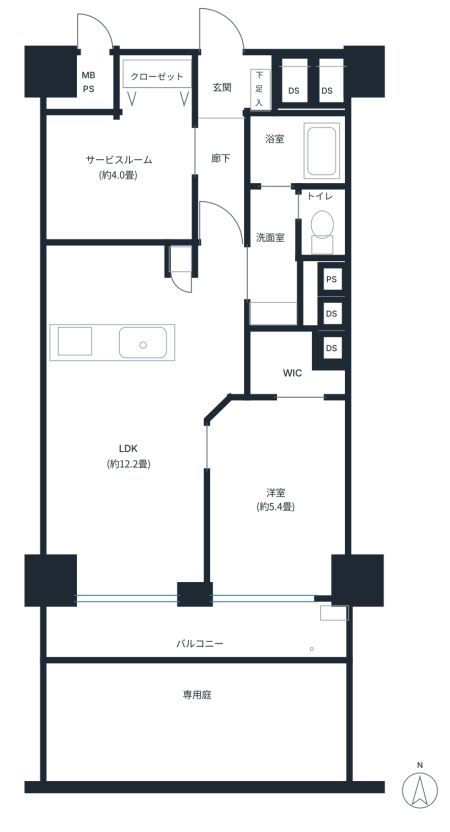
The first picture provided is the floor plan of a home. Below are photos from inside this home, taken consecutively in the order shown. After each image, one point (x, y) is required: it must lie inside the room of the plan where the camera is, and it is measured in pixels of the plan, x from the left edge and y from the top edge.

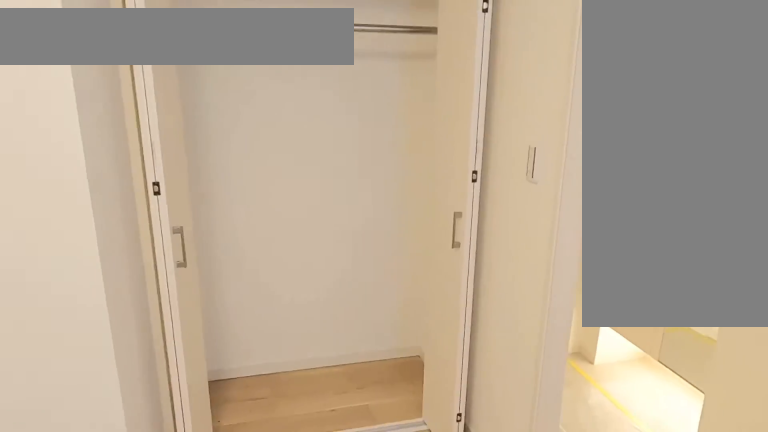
(122, 174)
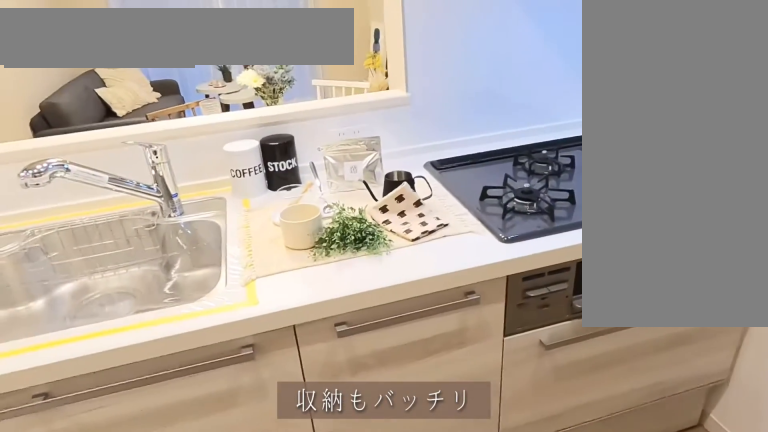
(120, 285)
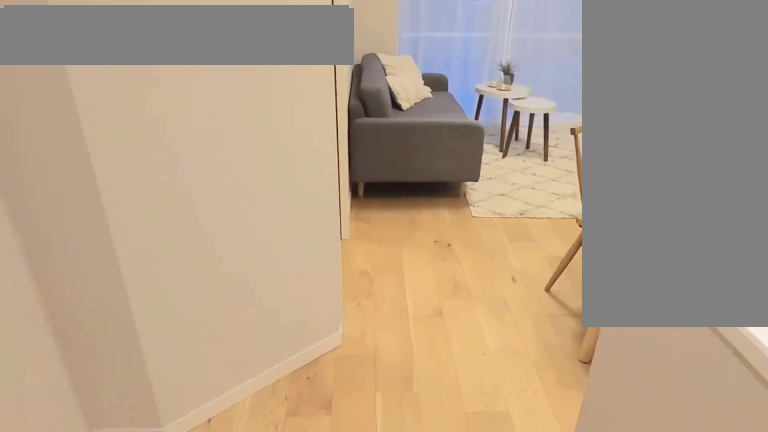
(132, 465)
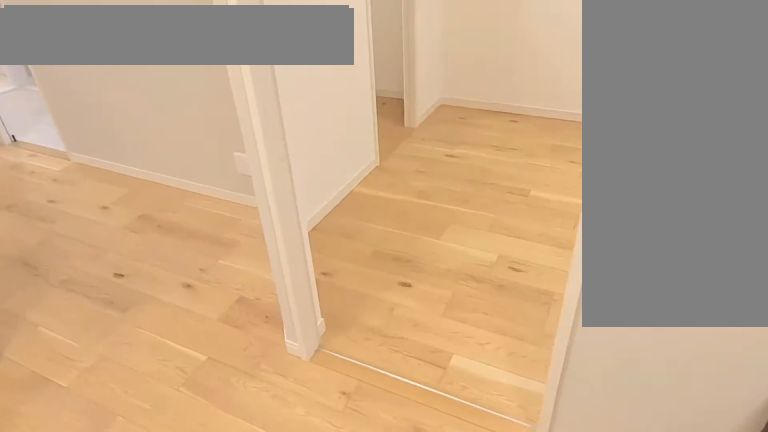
(132, 465)
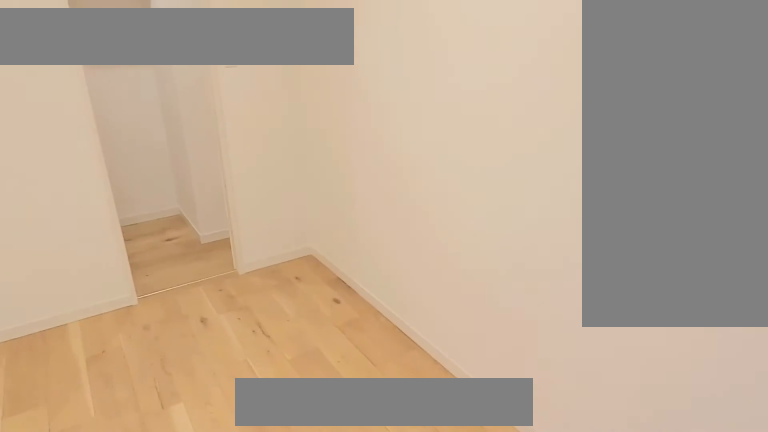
(286, 495)
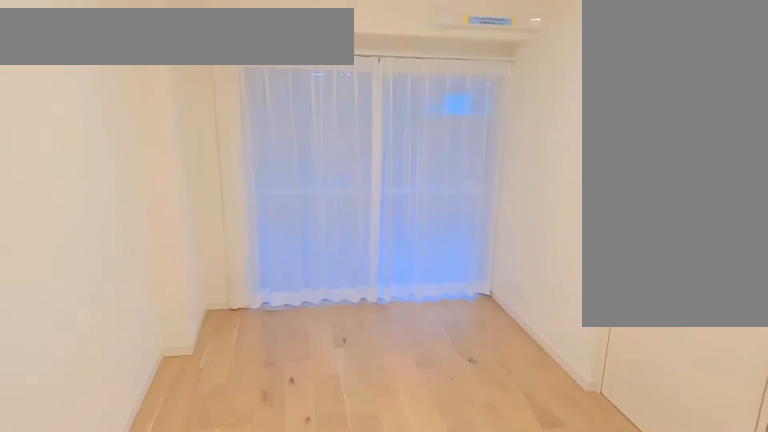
(286, 495)
